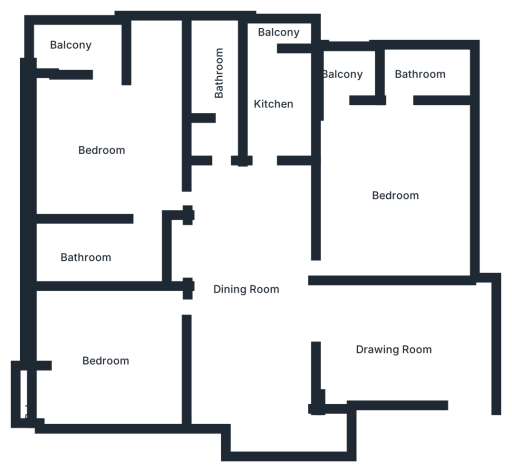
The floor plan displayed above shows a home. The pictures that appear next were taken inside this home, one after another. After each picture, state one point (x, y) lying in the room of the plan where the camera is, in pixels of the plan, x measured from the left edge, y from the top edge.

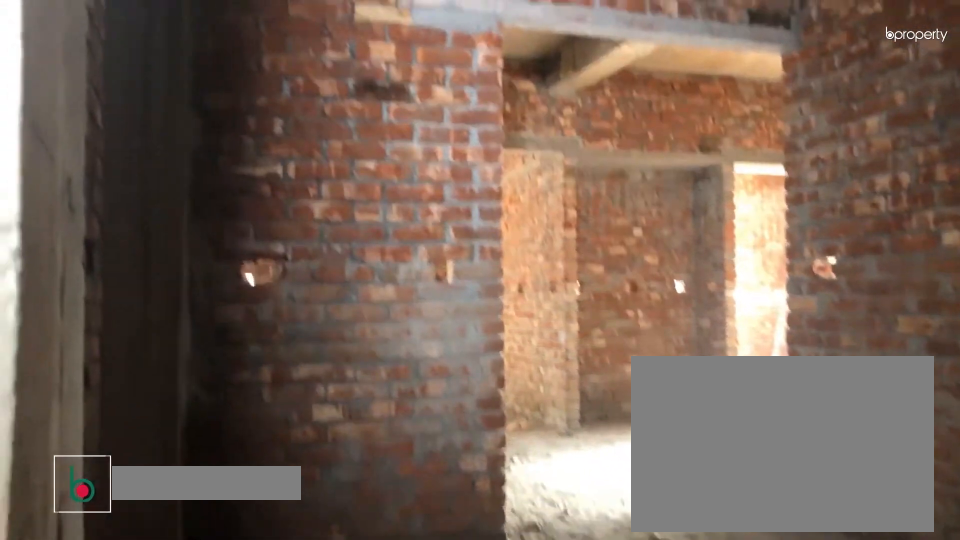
(396, 346)
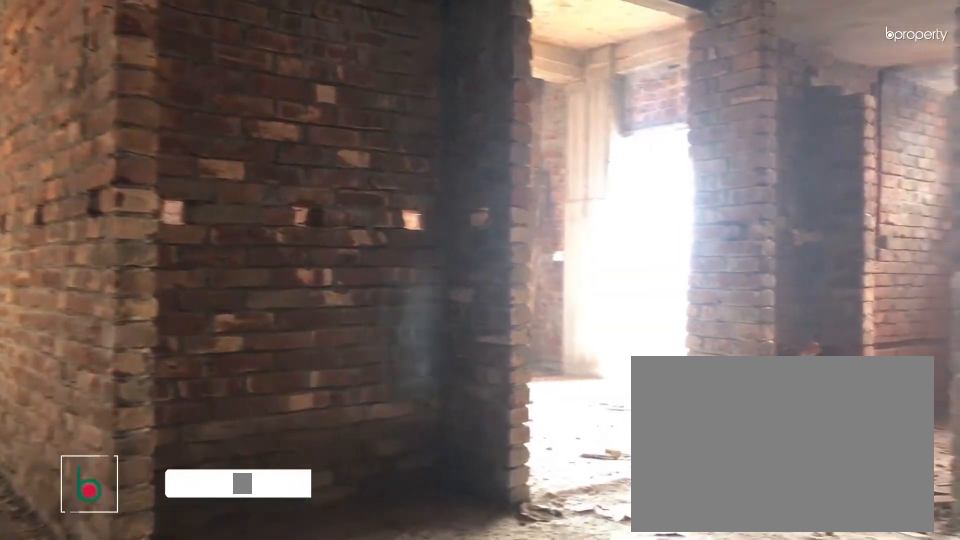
(248, 294)
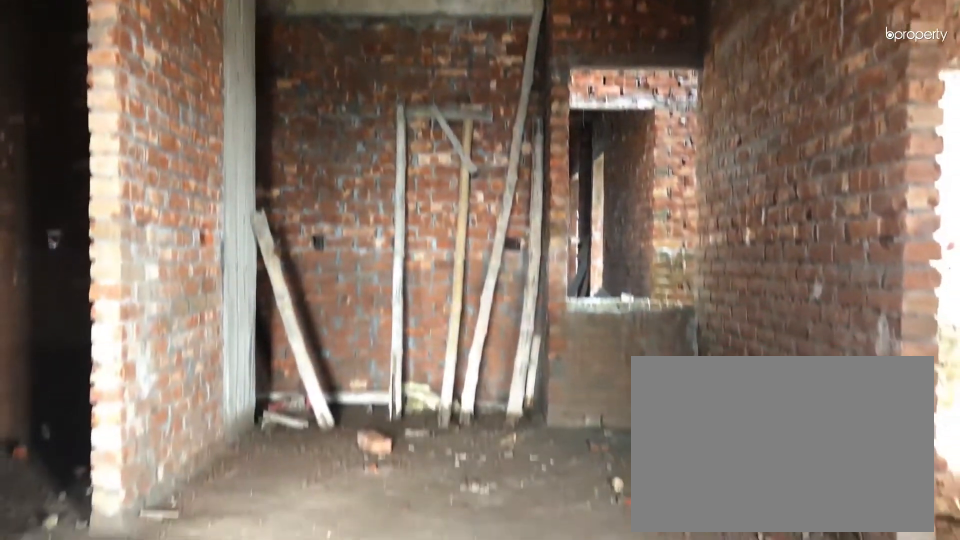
(248, 294)
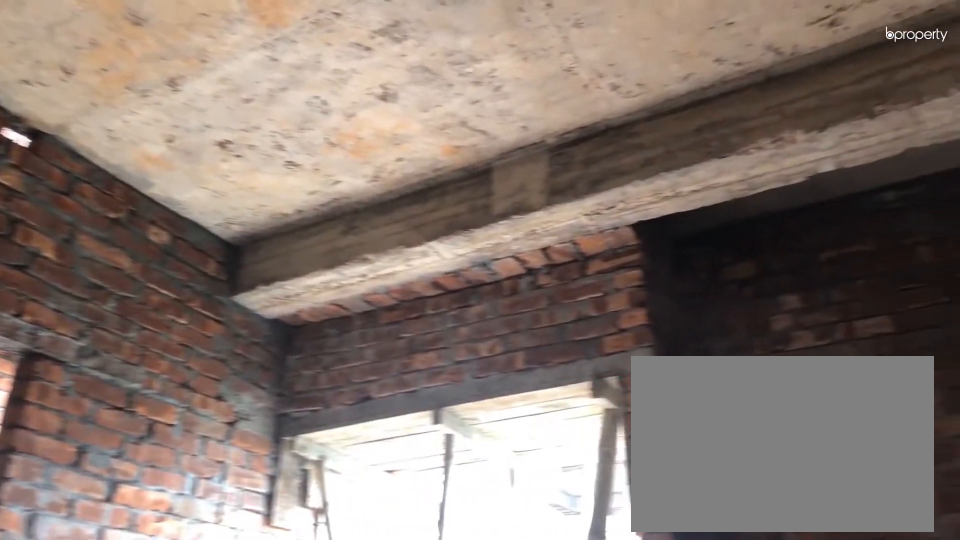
(107, 359)
